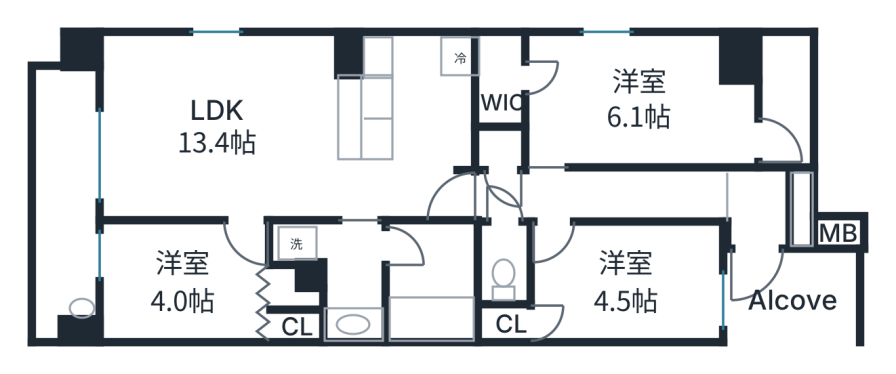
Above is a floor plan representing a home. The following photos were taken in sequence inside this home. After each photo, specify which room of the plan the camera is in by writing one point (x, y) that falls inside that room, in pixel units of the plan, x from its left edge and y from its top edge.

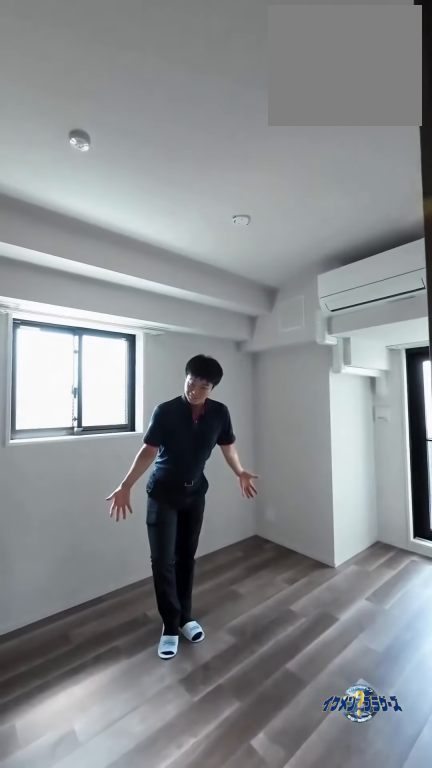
(642, 106)
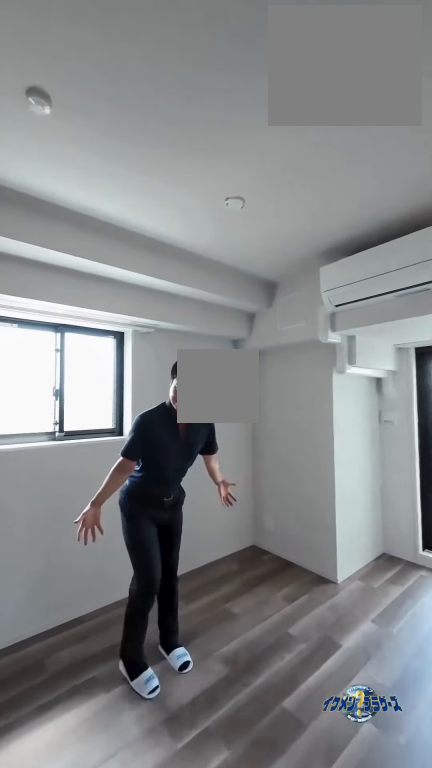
(642, 106)
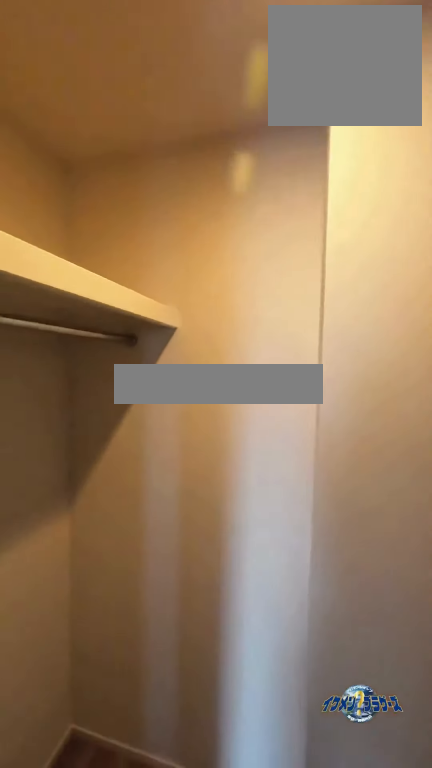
(503, 81)
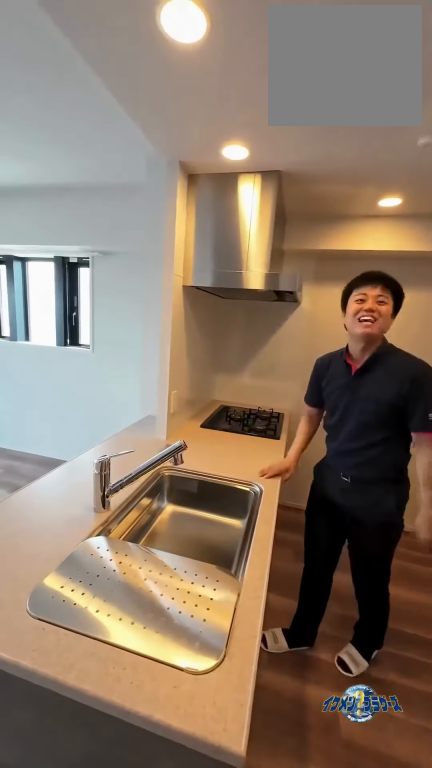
(405, 103)
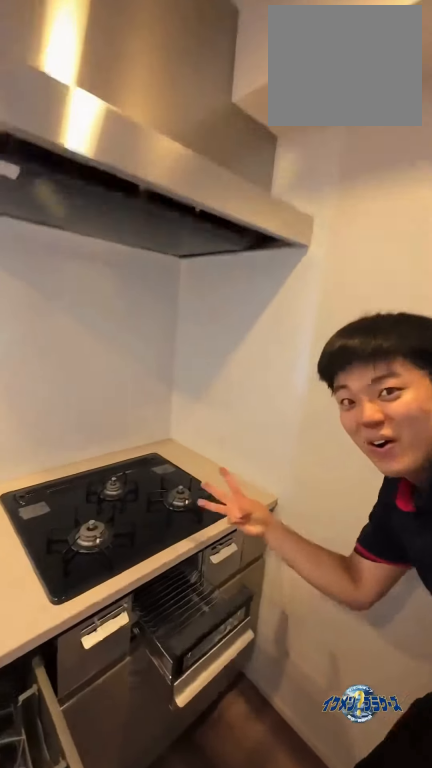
(369, 96)
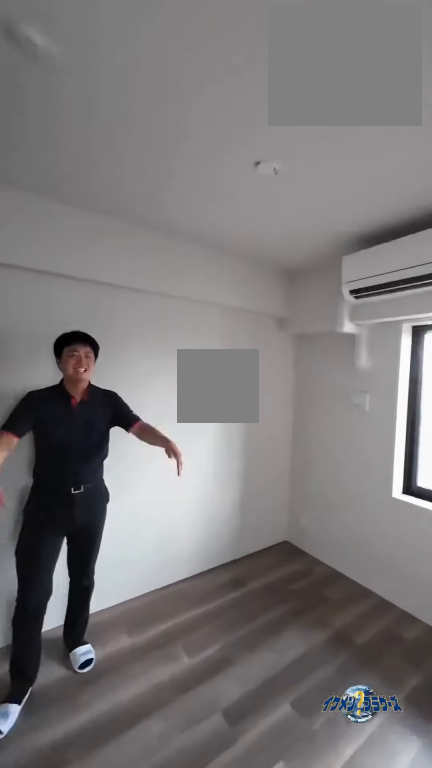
(183, 279)
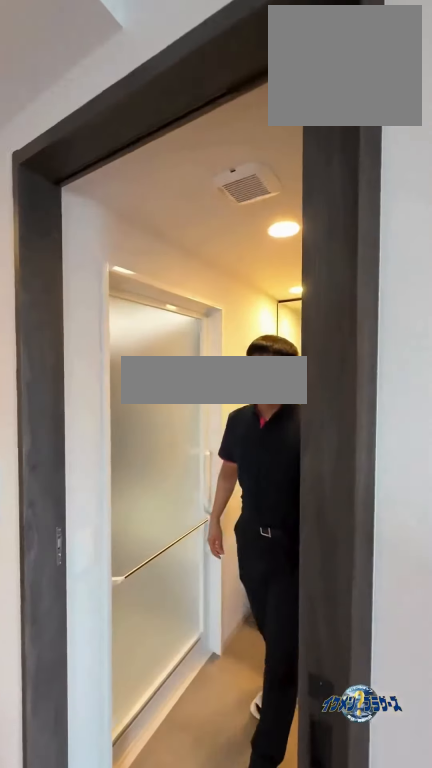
(334, 271)
